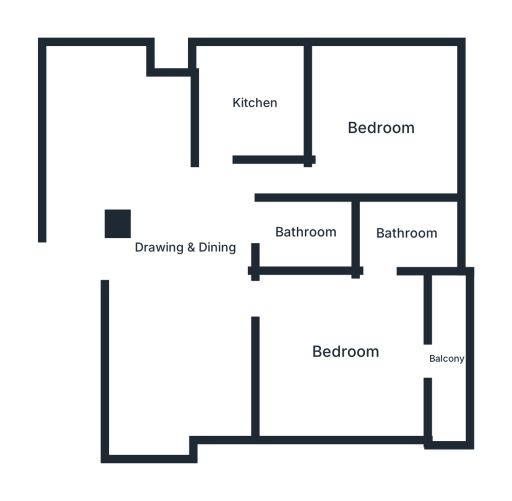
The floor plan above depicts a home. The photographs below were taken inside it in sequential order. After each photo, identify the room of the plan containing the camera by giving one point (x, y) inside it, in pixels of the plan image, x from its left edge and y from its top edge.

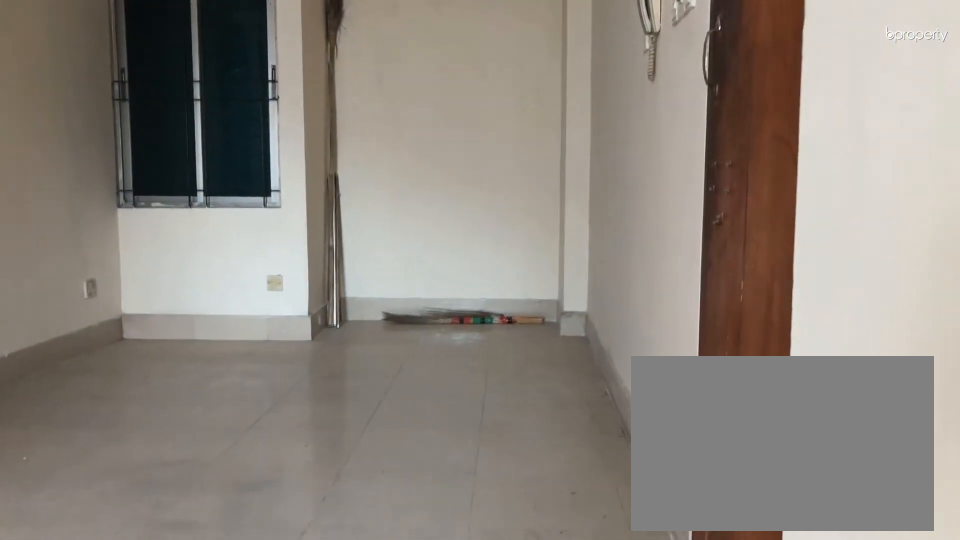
(184, 243)
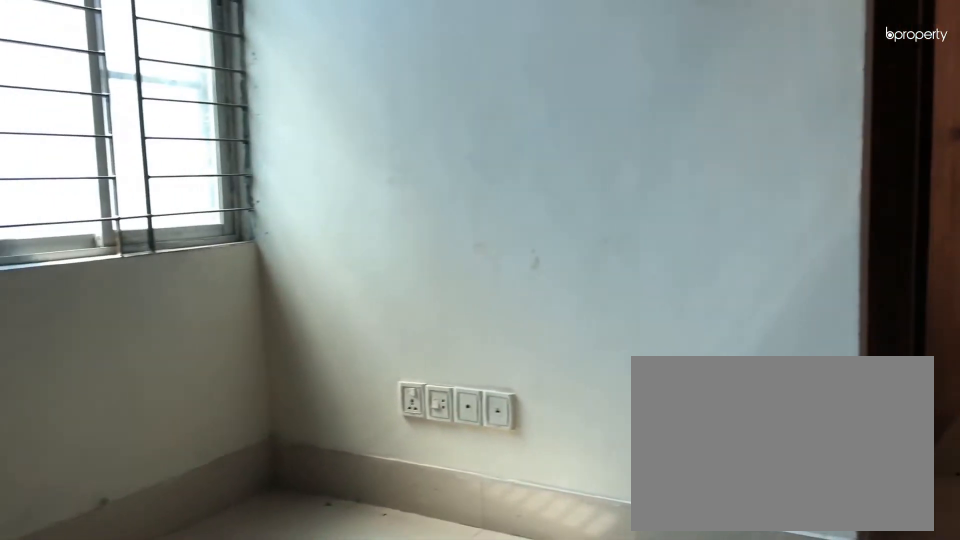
(184, 243)
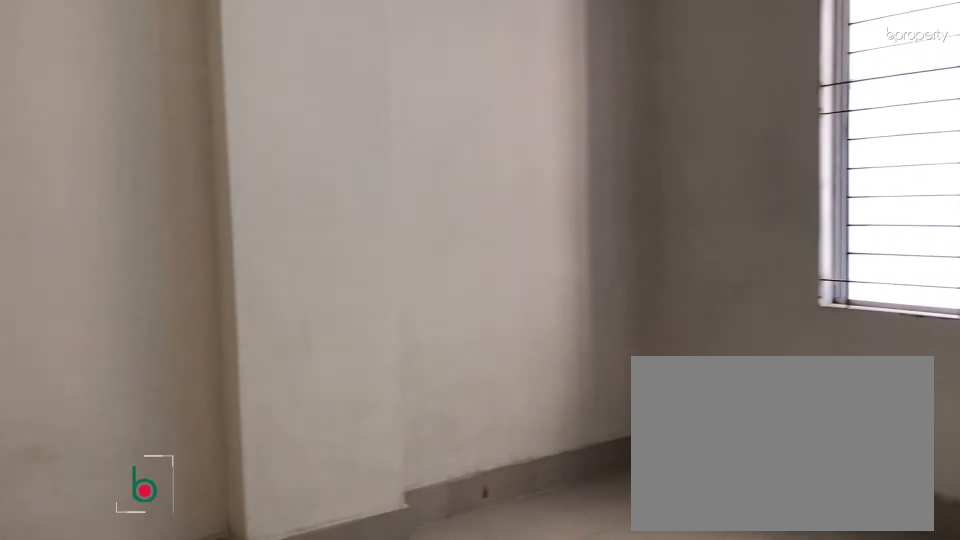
(381, 127)
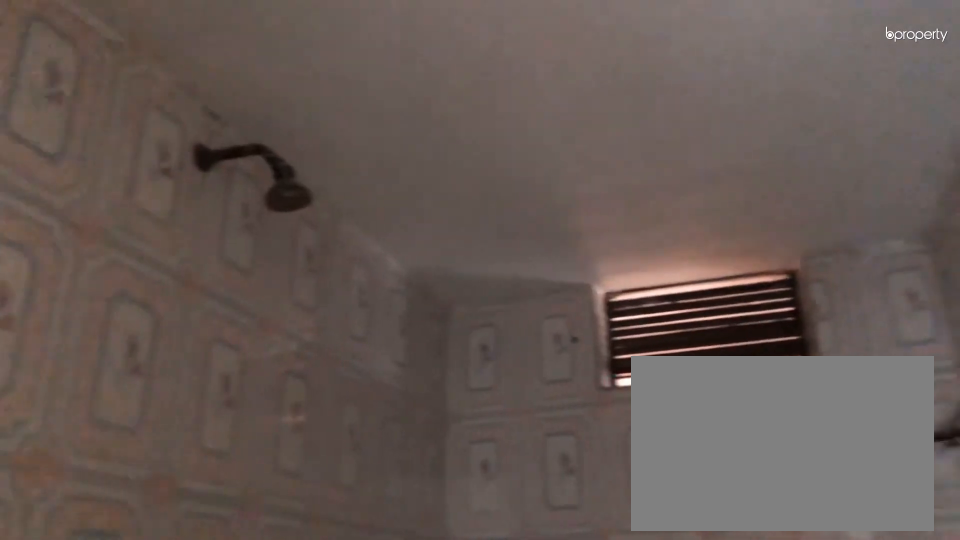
(308, 232)
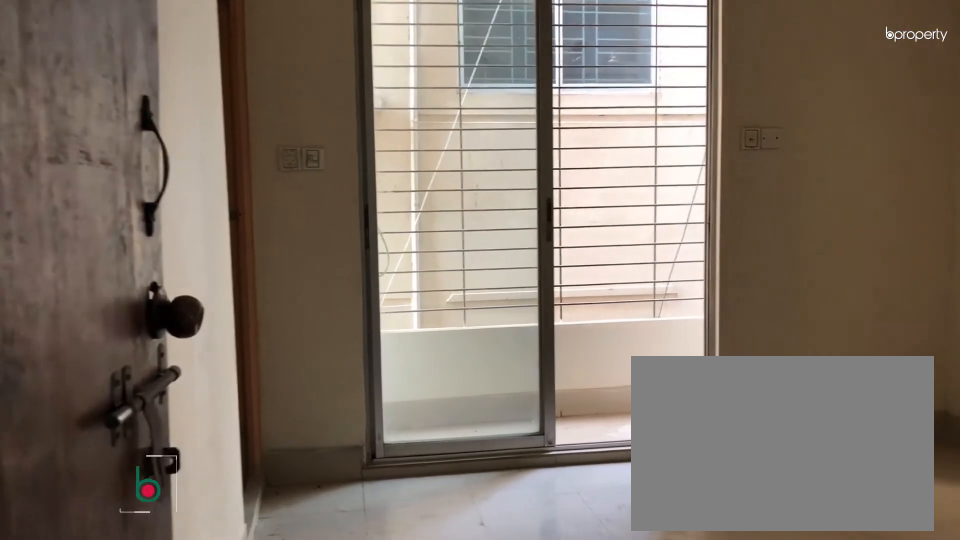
(342, 347)
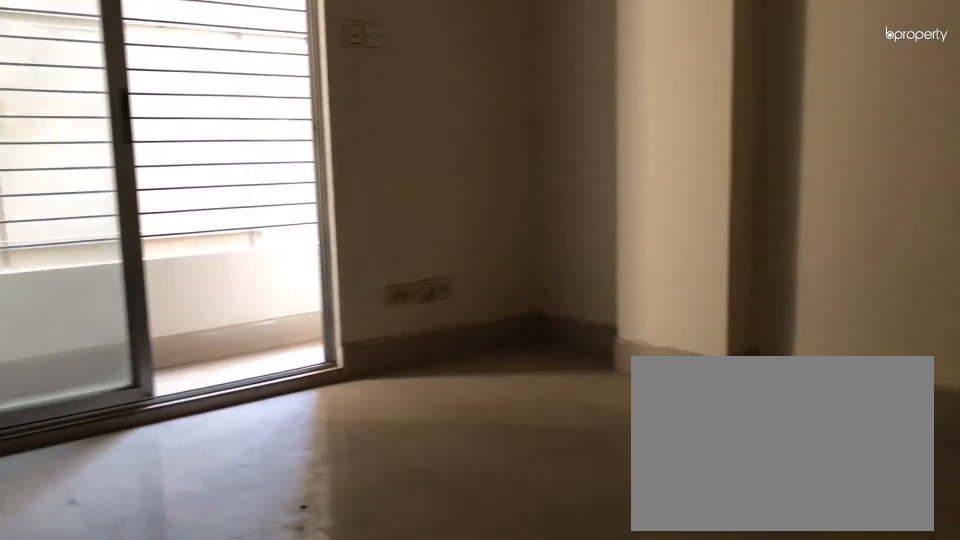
(342, 347)
